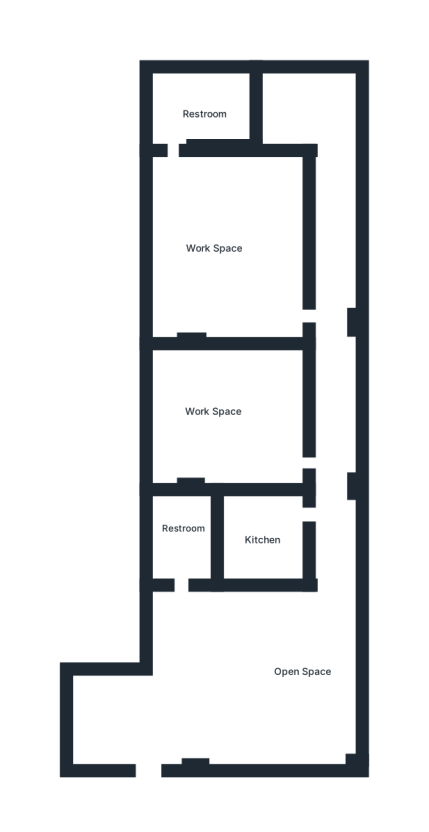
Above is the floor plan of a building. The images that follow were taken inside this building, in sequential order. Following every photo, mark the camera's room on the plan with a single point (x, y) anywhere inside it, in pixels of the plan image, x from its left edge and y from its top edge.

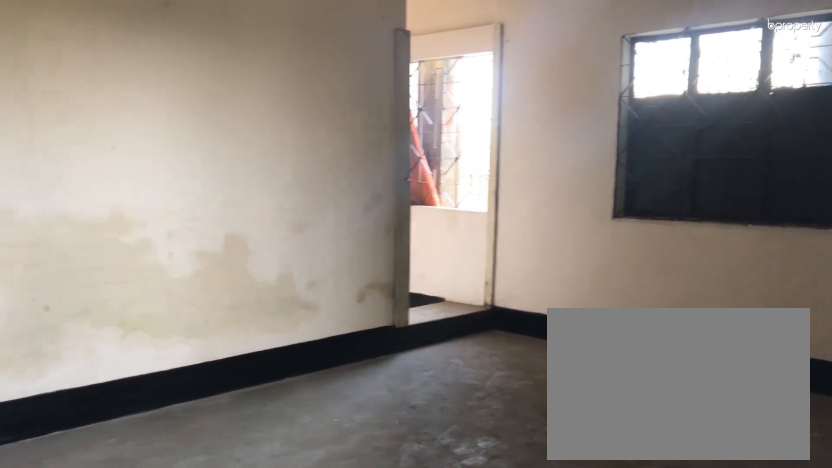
(147, 766)
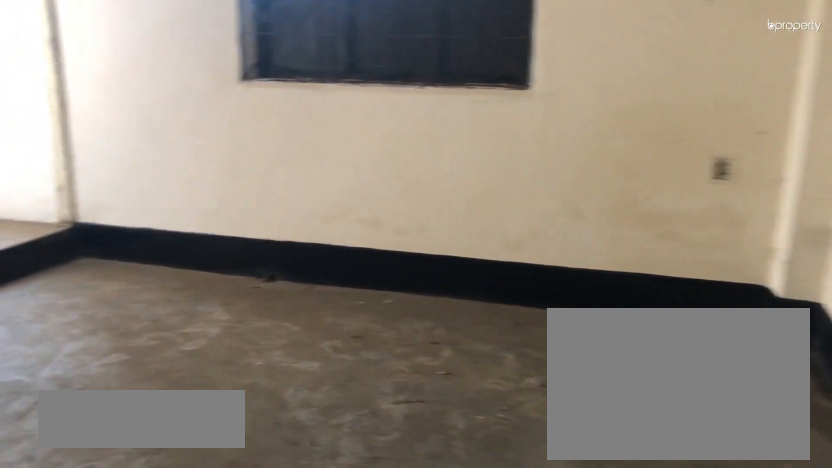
(288, 668)
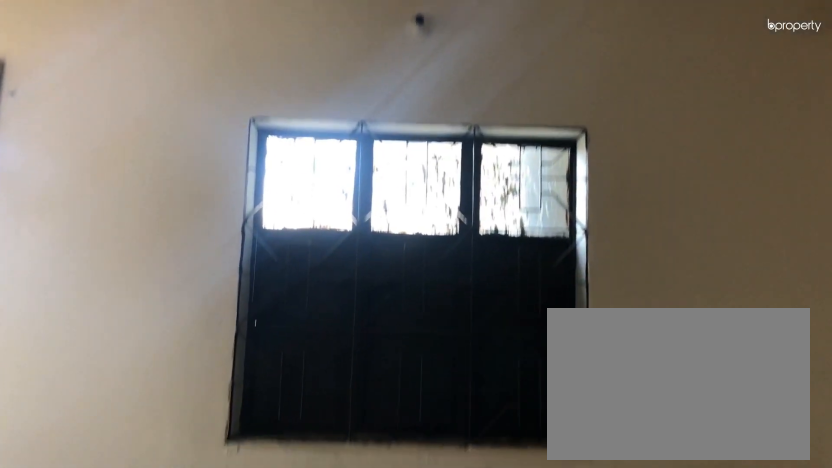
(288, 668)
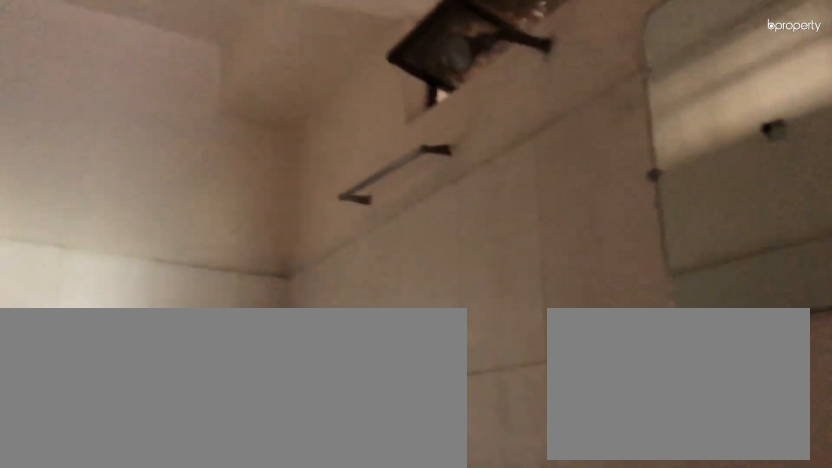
(187, 541)
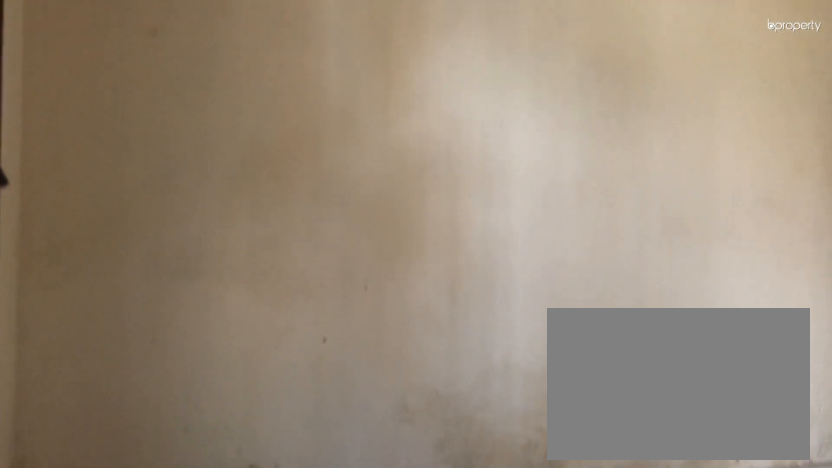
(261, 535)
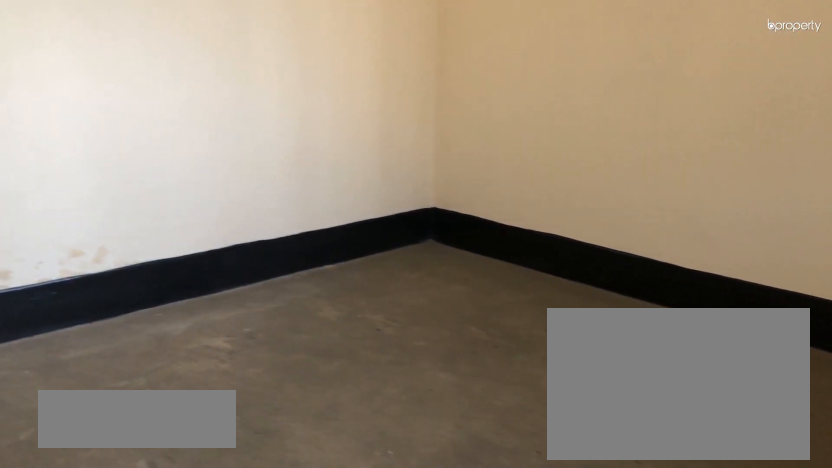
(211, 421)
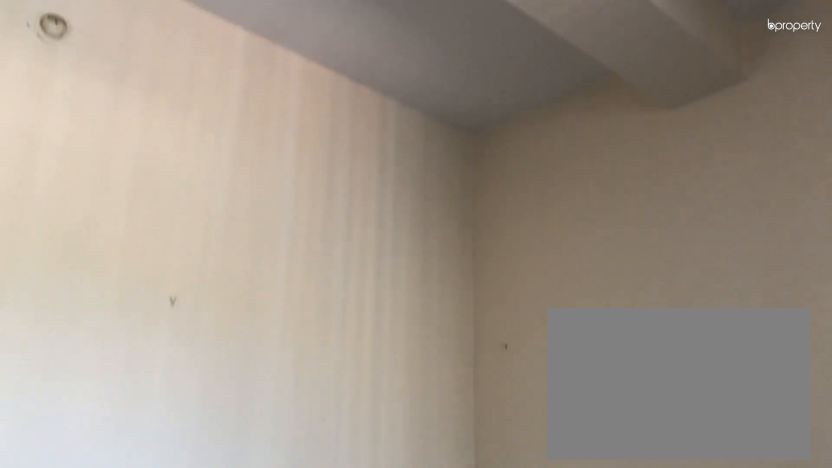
(211, 421)
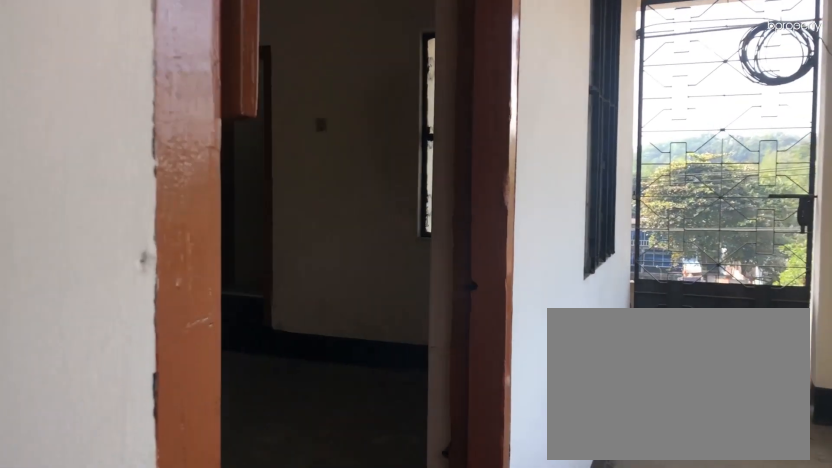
(322, 312)
